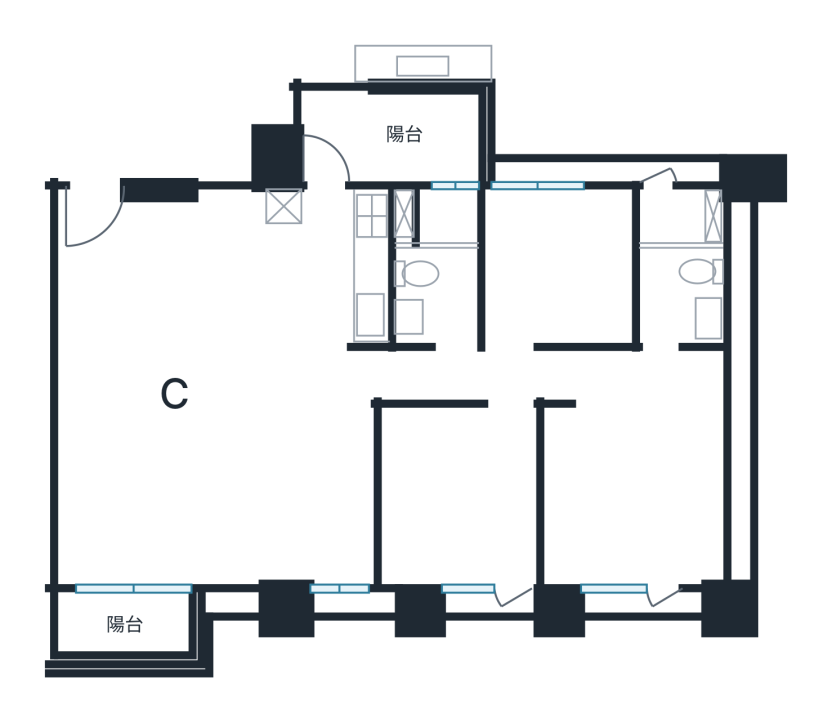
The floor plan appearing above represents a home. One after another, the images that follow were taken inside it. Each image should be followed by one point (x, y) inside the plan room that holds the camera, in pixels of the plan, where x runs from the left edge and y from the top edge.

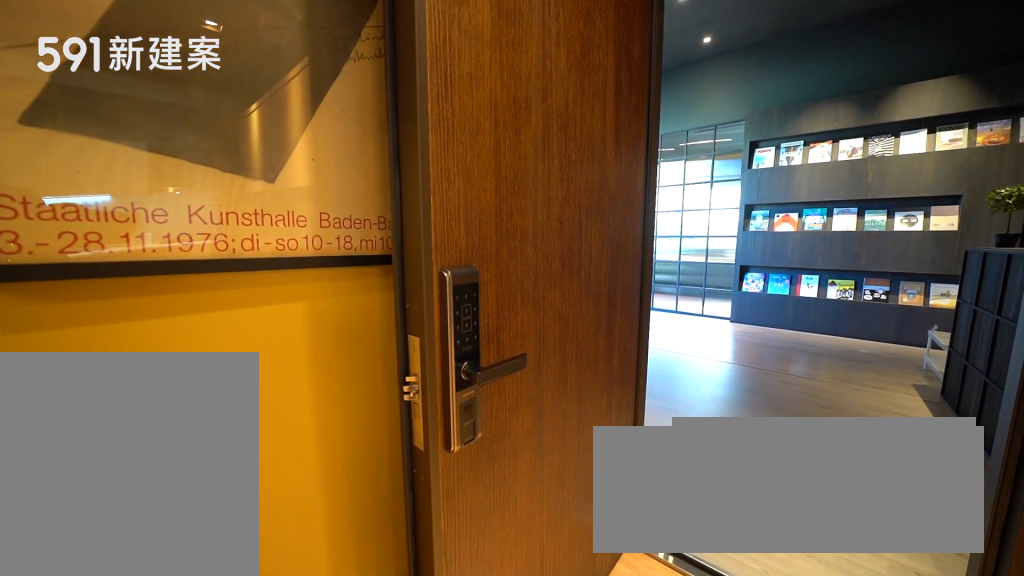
(99, 225)
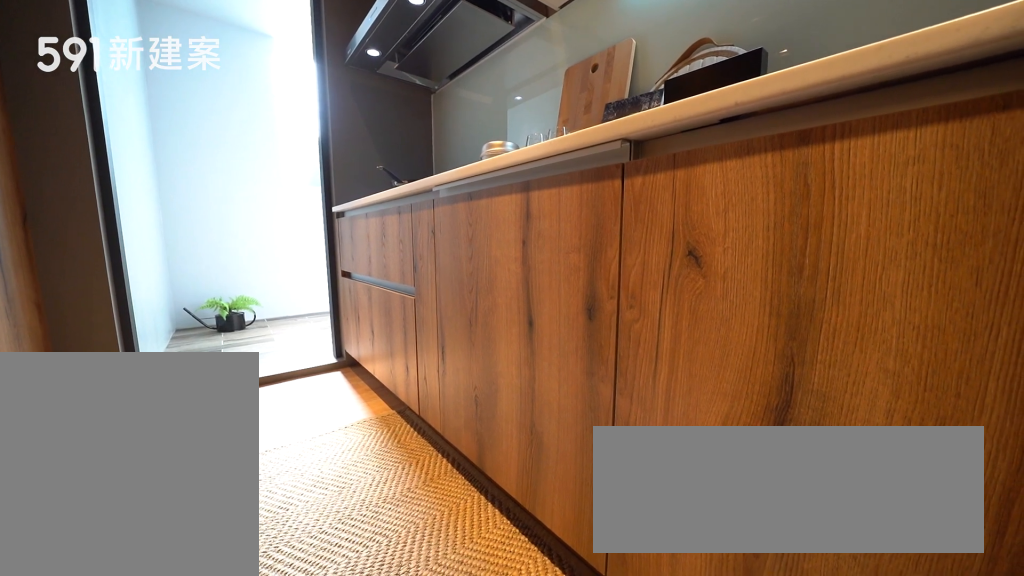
(330, 264)
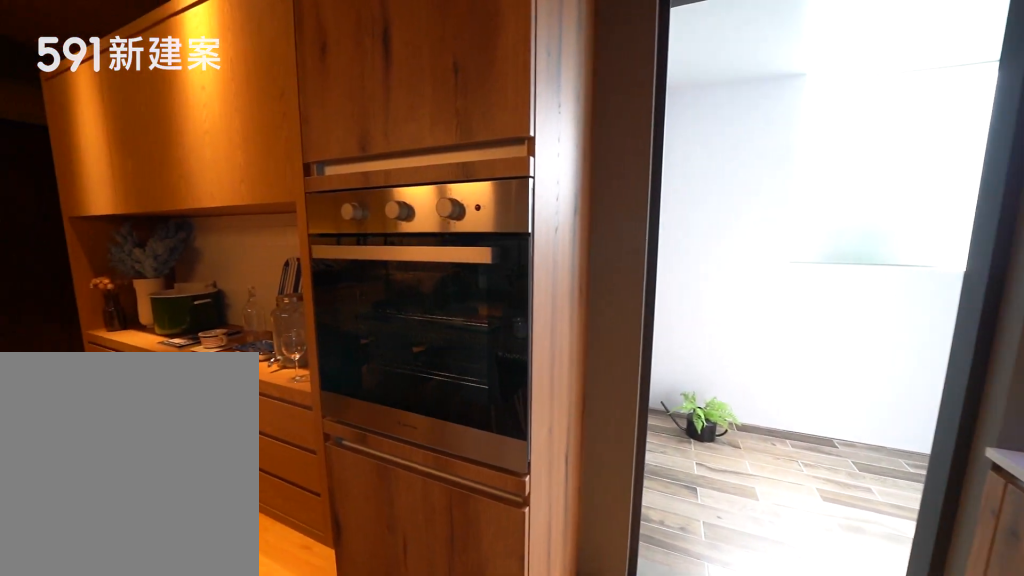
(330, 264)
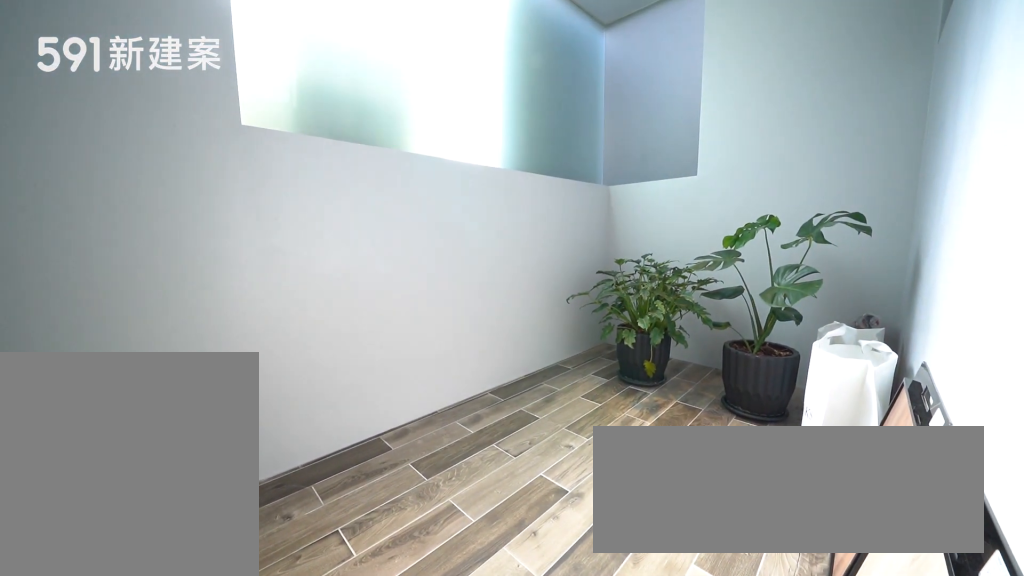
(390, 138)
